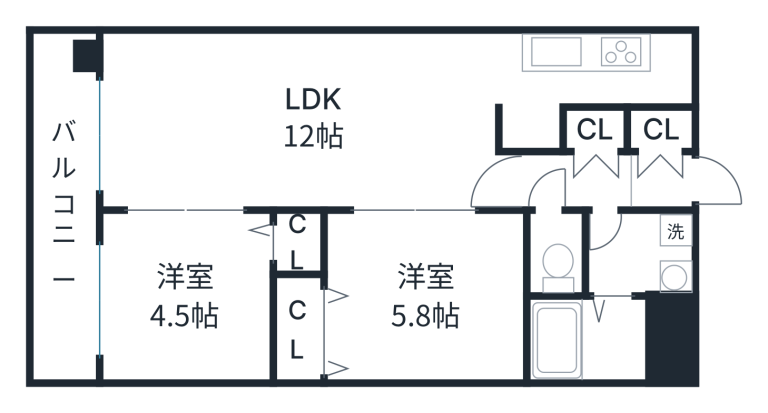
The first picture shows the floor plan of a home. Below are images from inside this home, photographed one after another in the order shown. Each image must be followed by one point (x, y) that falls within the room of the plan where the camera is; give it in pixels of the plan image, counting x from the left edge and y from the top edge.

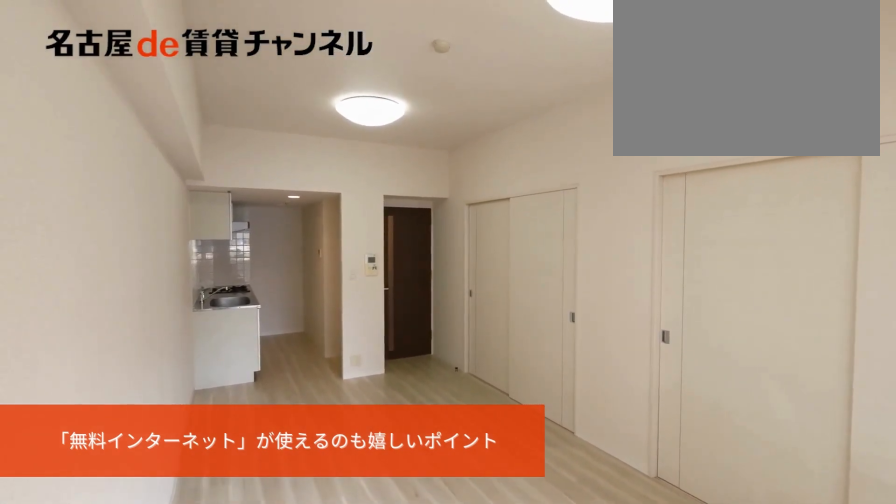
(309, 120)
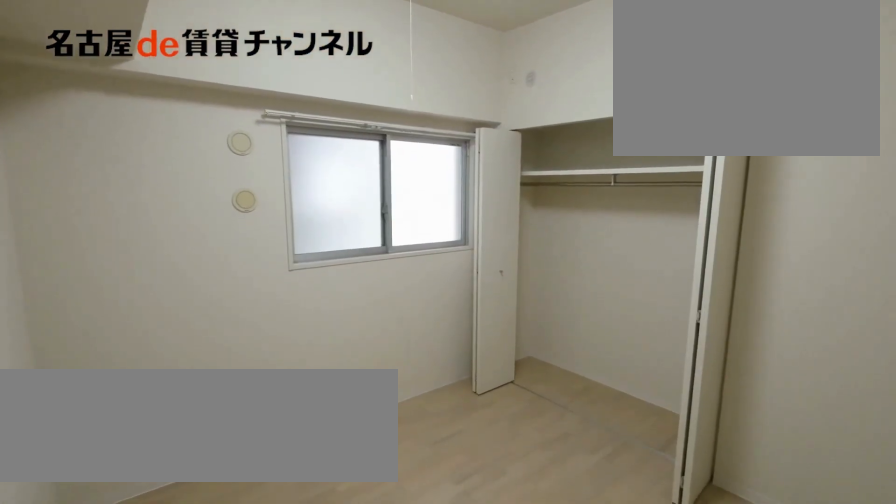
(407, 297)
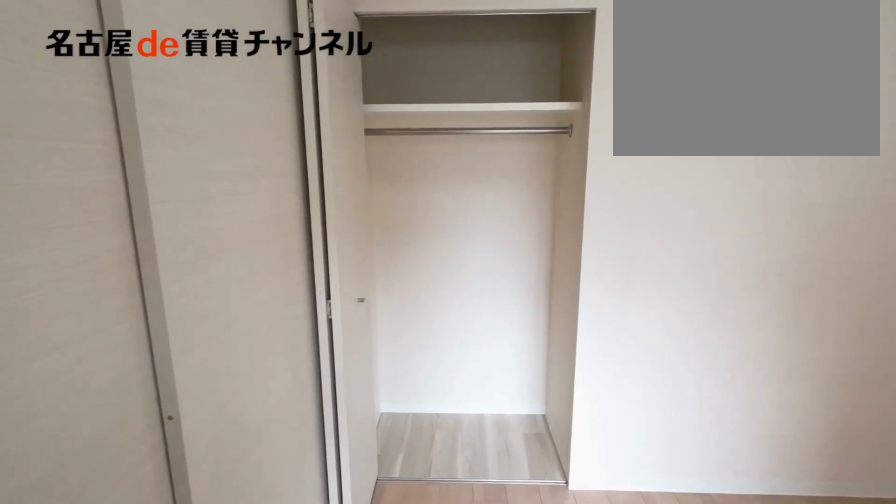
(197, 286)
